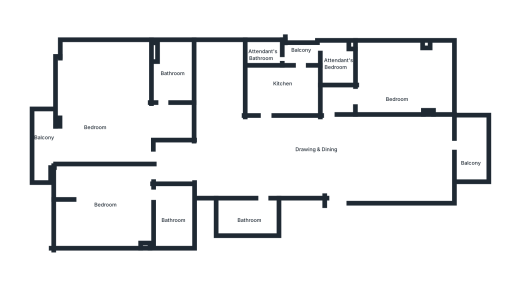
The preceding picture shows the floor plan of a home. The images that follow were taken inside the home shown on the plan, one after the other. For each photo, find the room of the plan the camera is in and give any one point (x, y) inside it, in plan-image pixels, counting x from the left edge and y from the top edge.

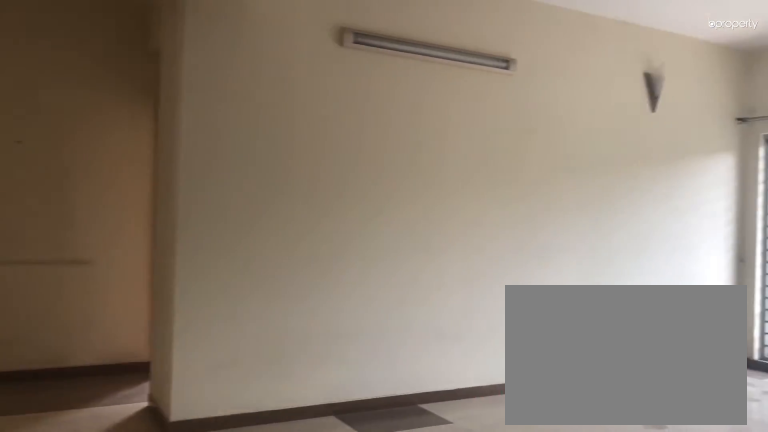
(317, 152)
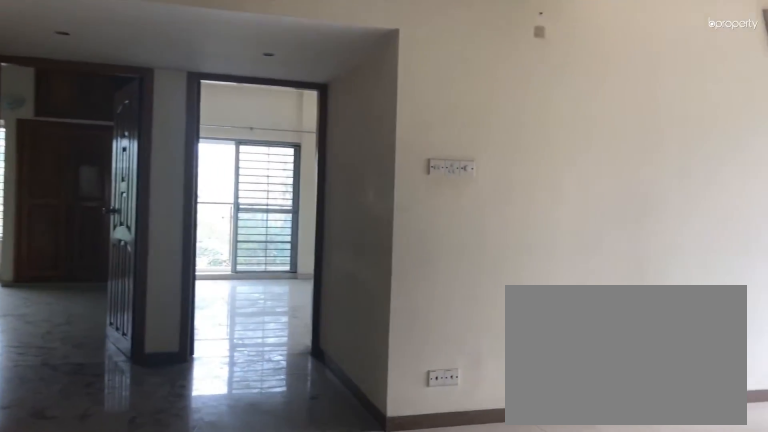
(317, 152)
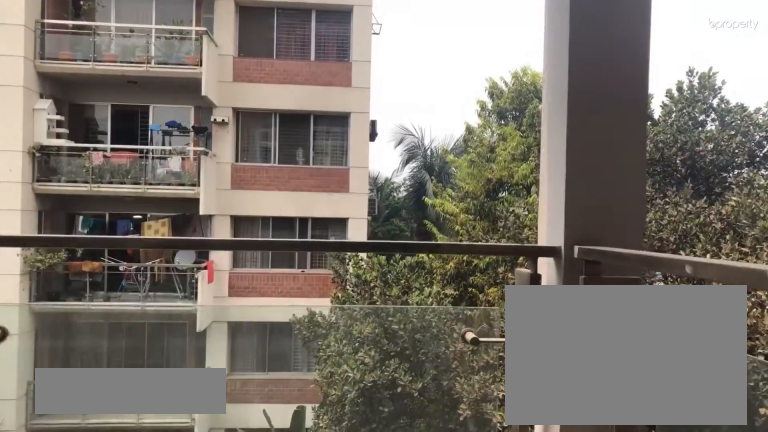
(472, 157)
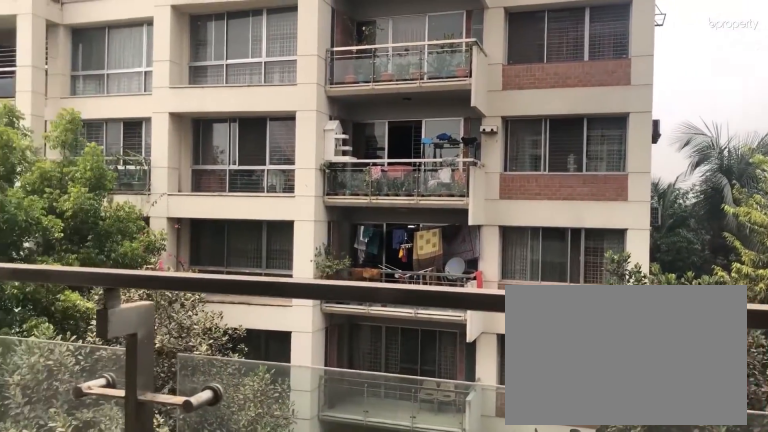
(472, 157)
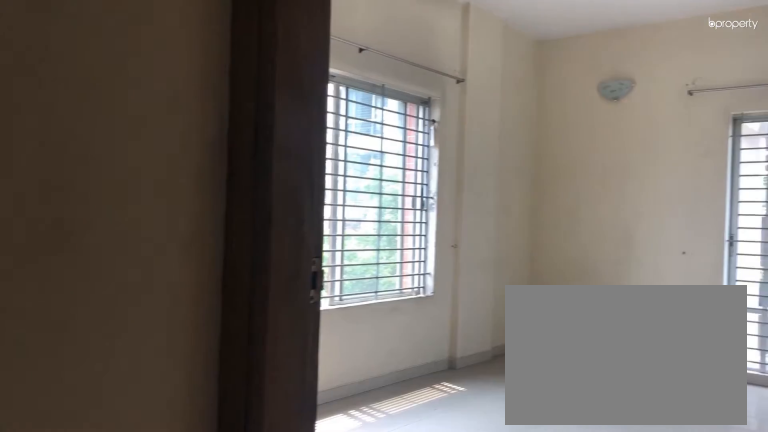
(357, 99)
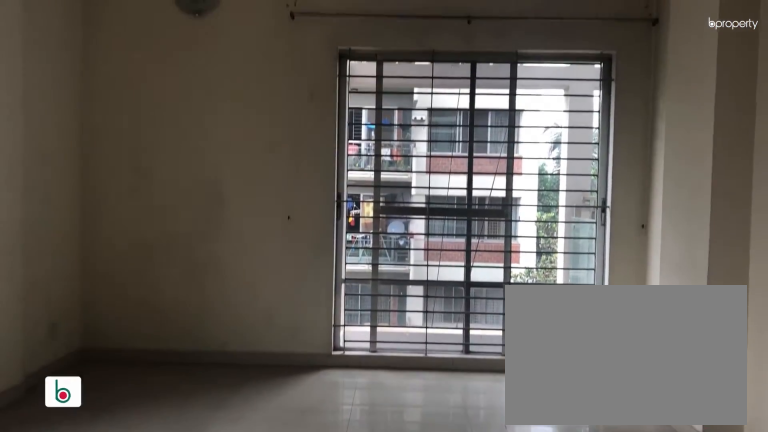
(401, 80)
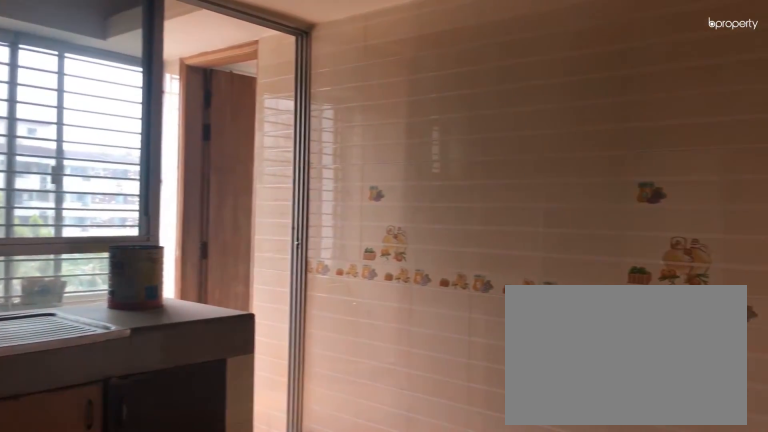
(279, 89)
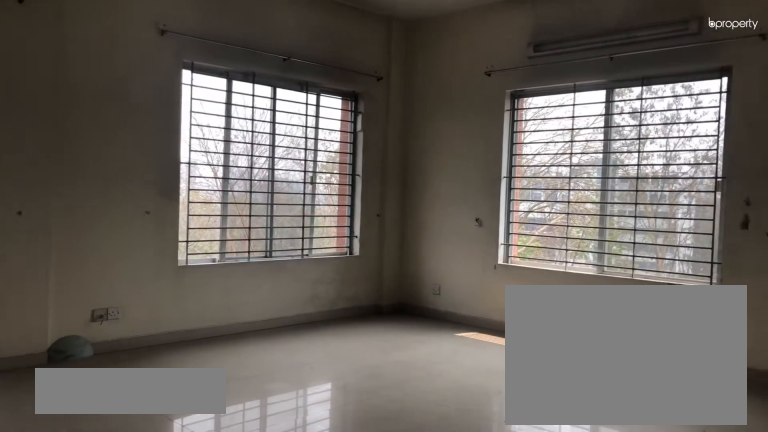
(97, 114)
